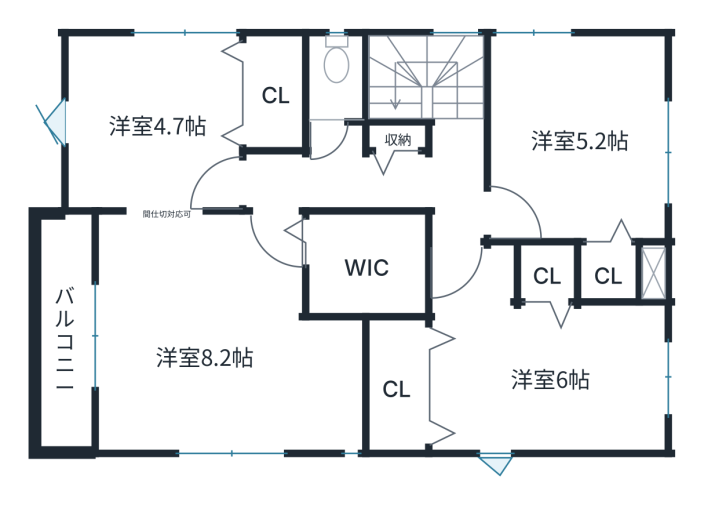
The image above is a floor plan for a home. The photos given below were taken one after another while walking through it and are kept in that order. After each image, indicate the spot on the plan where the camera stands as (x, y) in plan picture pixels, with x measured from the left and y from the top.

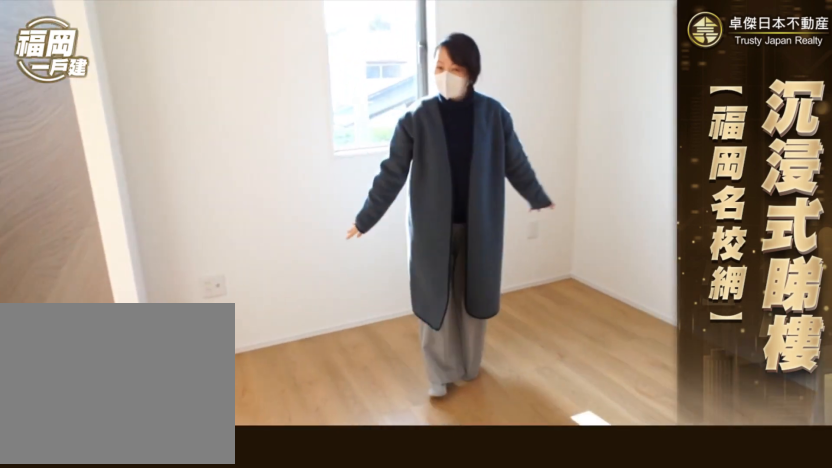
(236, 122)
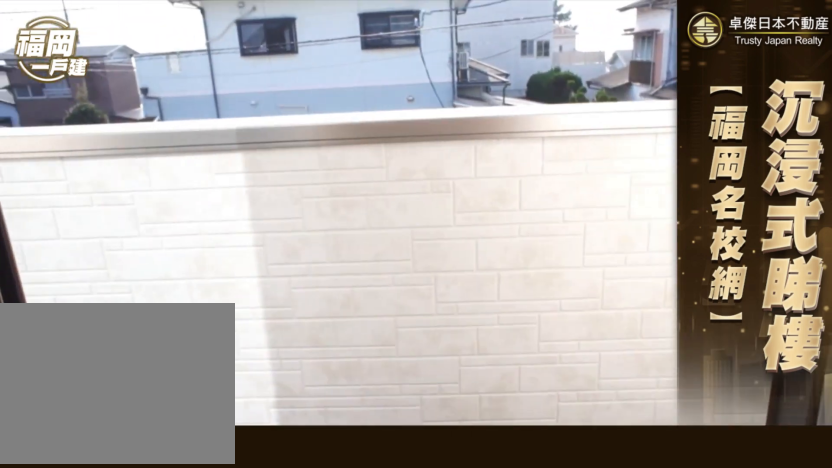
(104, 309)
